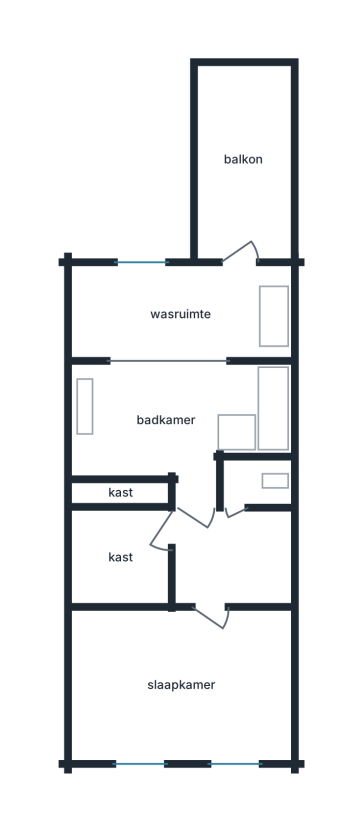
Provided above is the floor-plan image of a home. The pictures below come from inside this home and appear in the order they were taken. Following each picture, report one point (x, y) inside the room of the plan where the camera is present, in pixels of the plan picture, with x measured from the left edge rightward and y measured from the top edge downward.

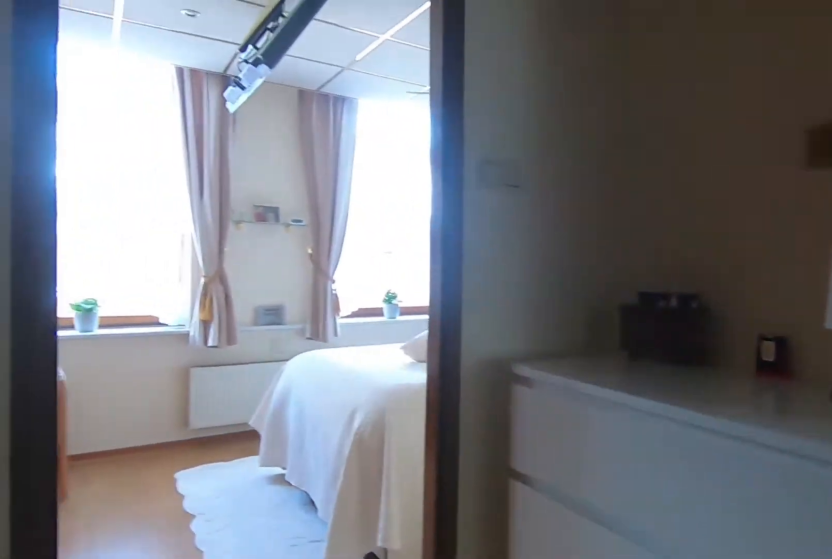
(215, 543)
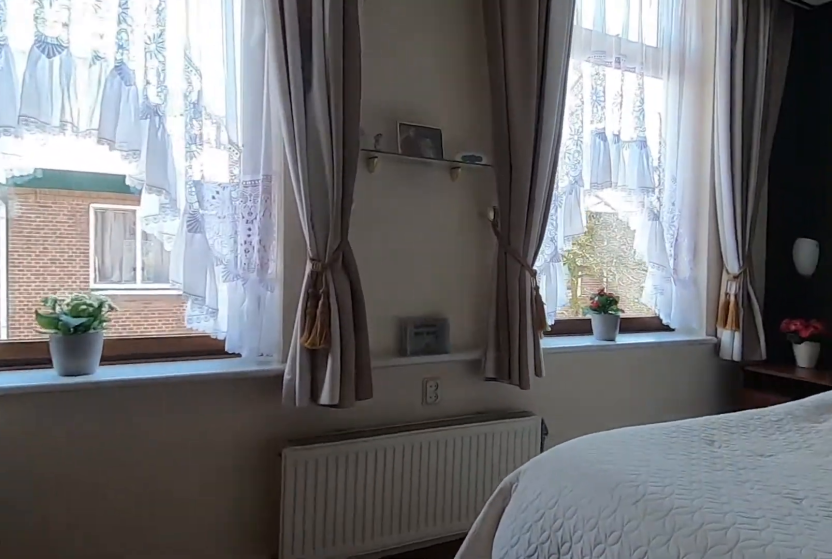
(179, 688)
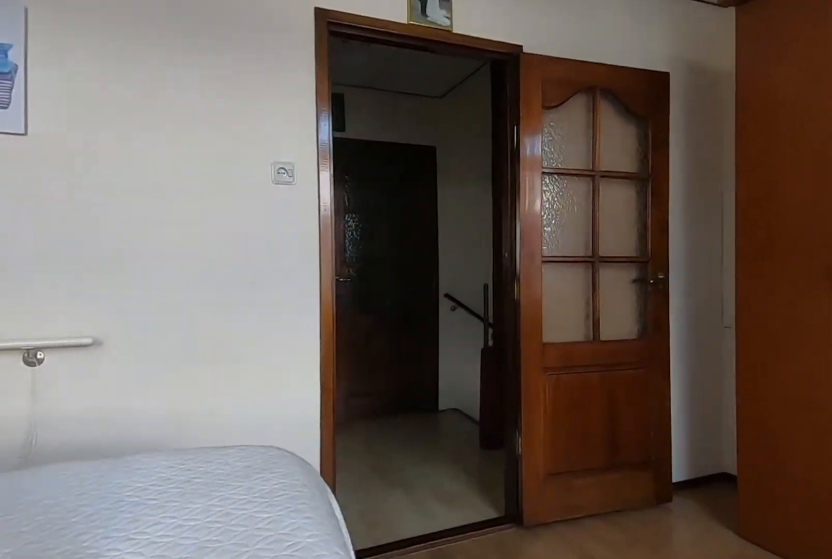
(179, 688)
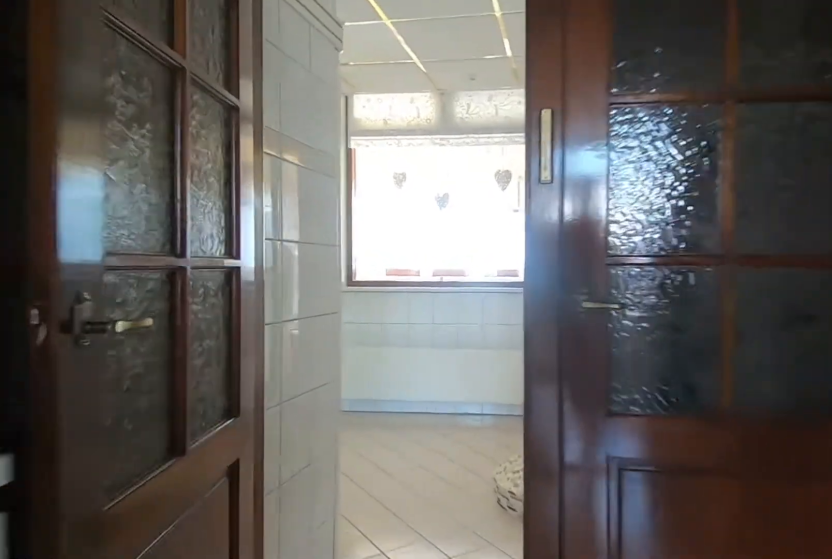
(215, 541)
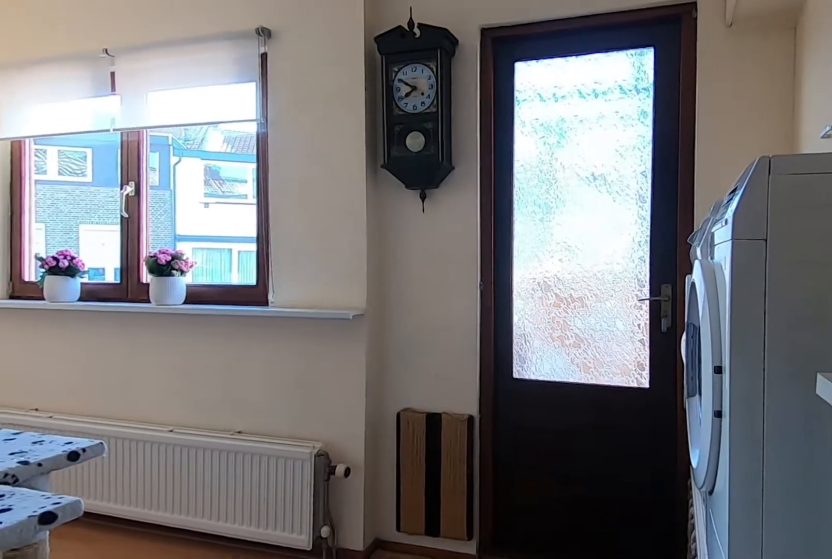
(156, 312)
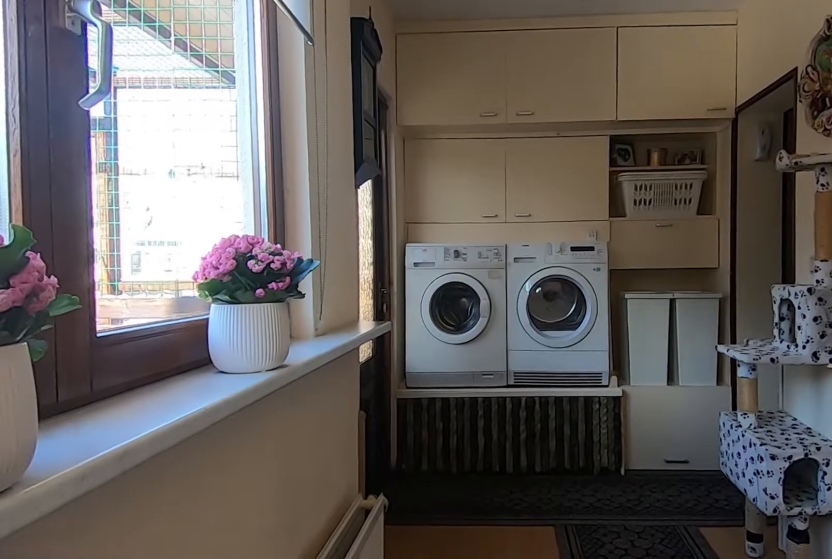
(156, 312)
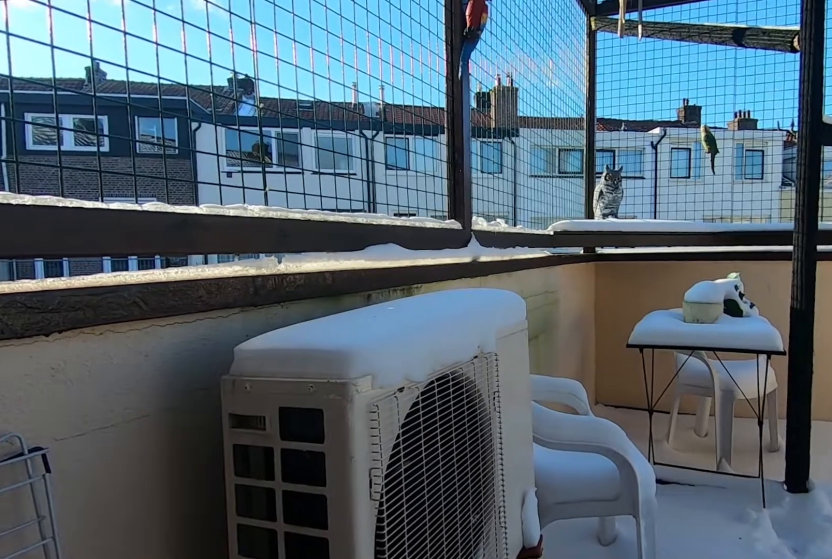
(242, 159)
